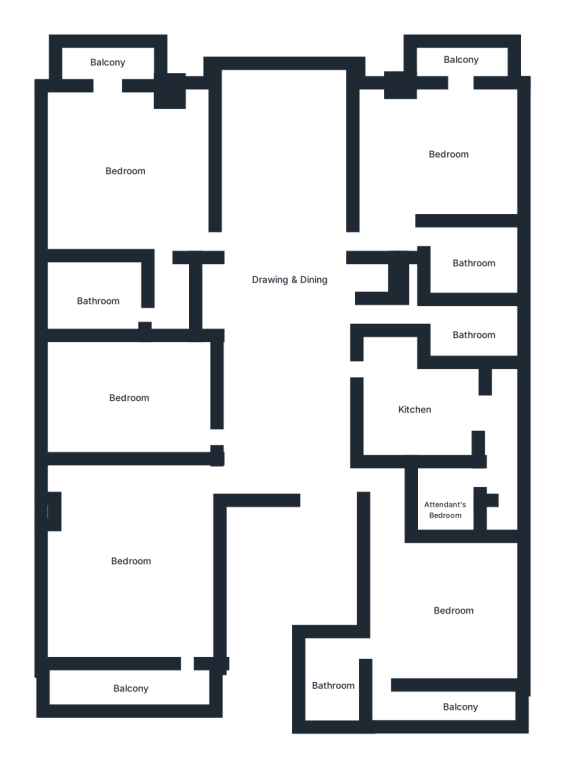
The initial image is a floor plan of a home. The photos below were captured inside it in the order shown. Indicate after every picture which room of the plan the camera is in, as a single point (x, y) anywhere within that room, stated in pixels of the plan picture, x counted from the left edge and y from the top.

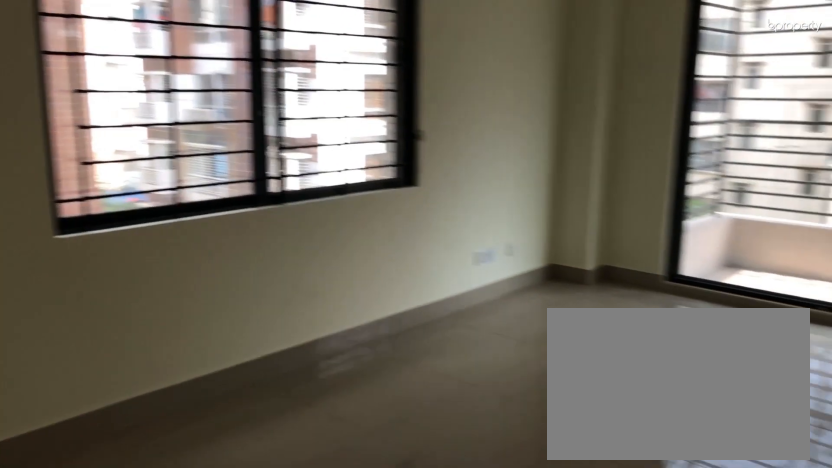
(122, 166)
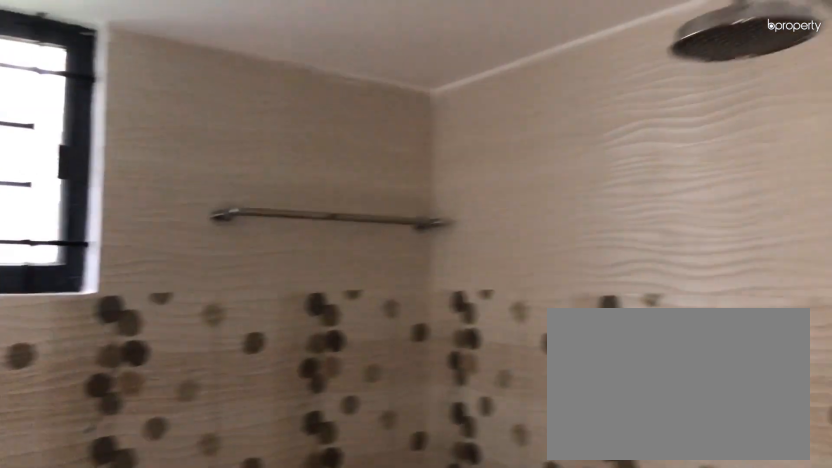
(331, 684)
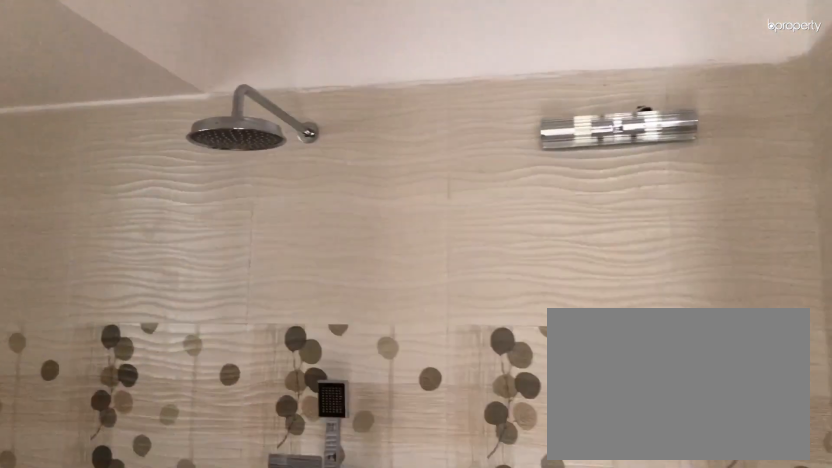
(331, 684)
